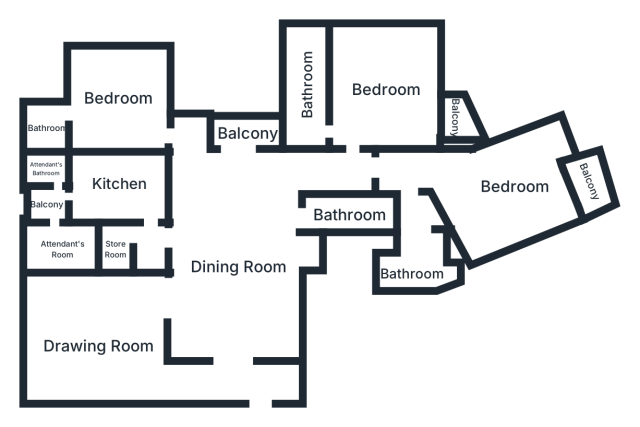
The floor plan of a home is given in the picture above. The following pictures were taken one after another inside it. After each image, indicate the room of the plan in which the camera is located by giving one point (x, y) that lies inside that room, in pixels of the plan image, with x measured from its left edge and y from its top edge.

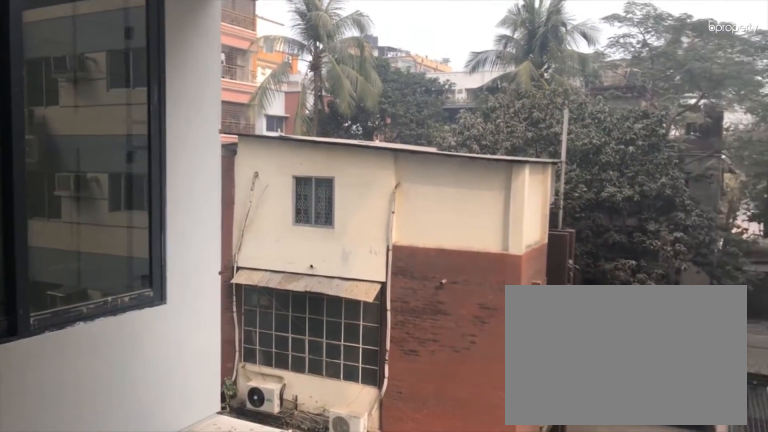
(248, 134)
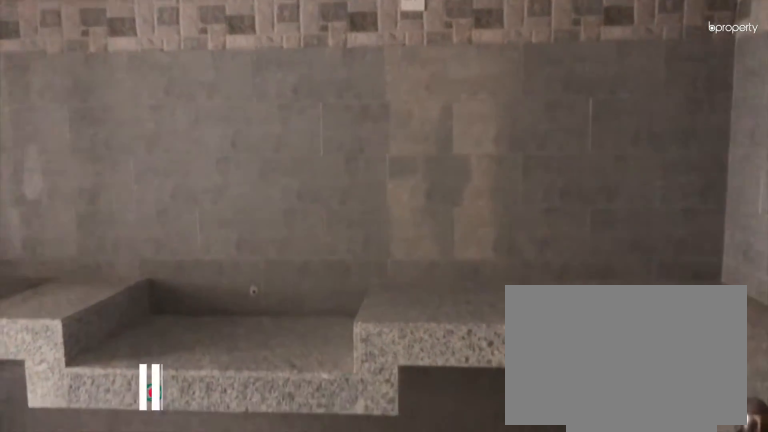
(119, 186)
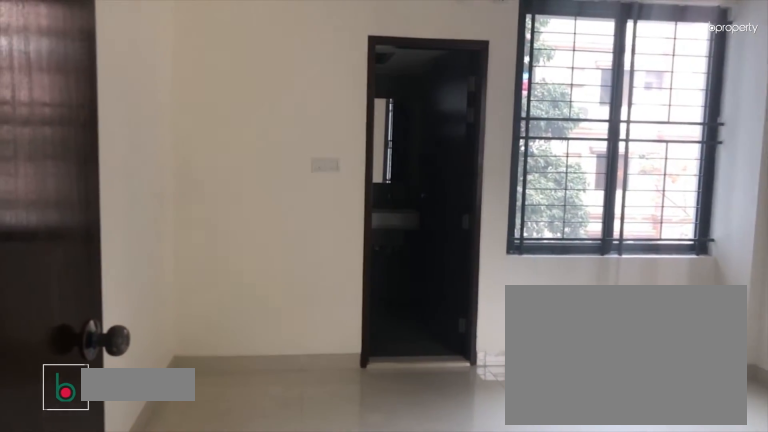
(117, 100)
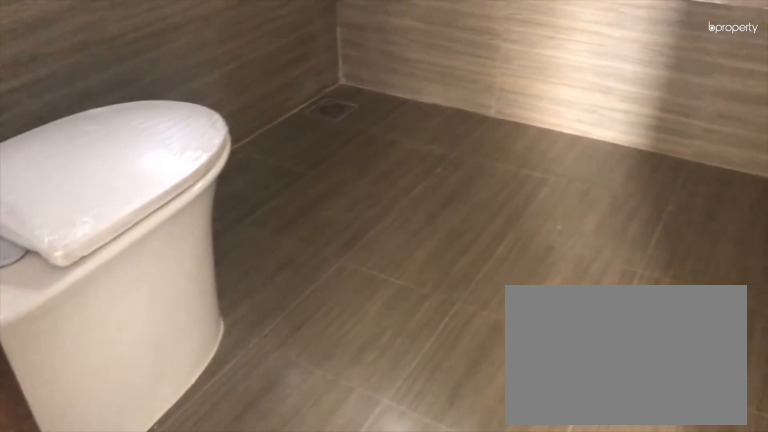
(51, 128)
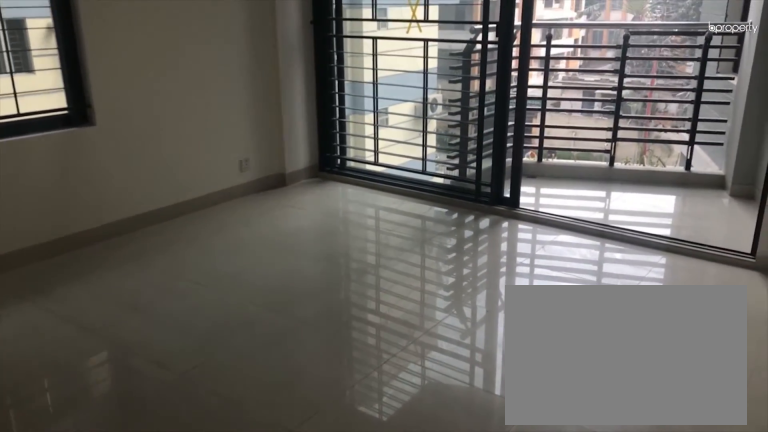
(386, 92)
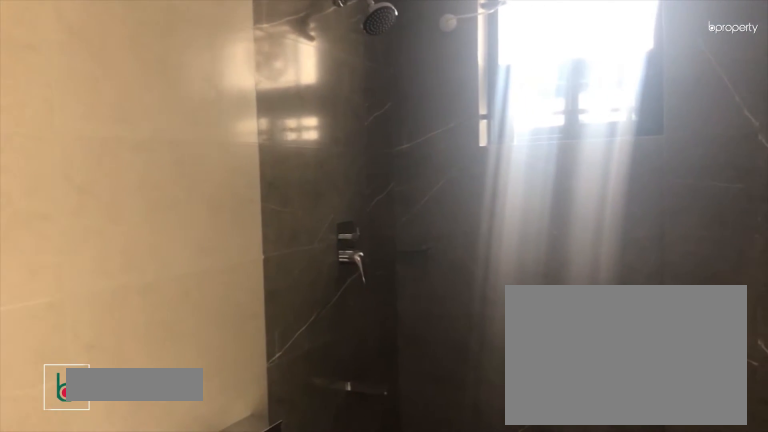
(308, 83)
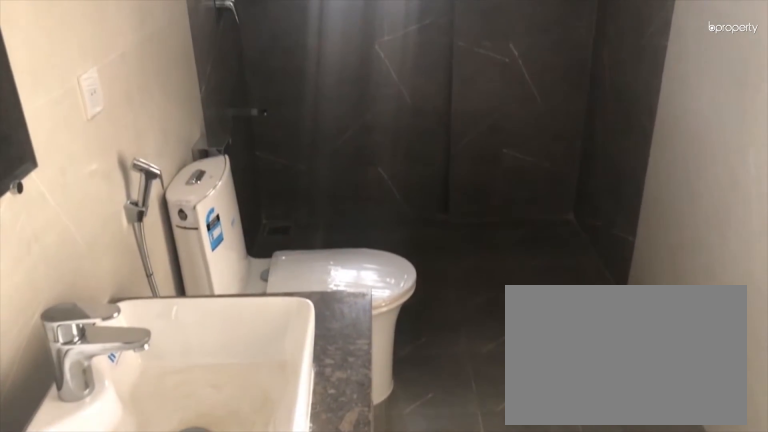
(308, 83)
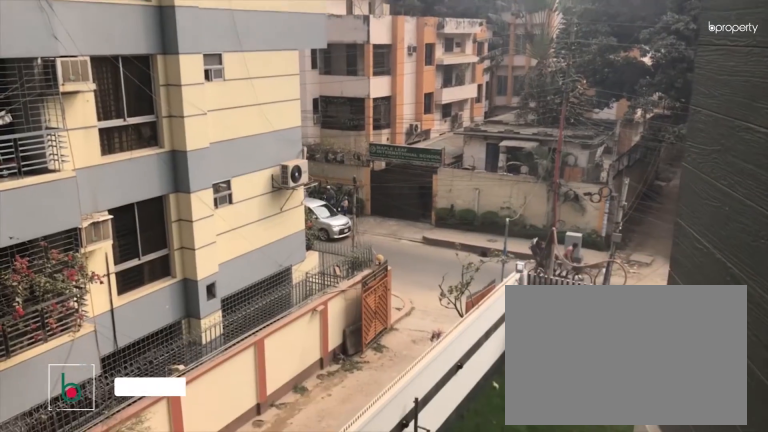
(454, 114)
